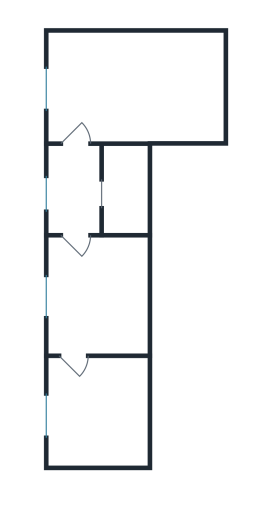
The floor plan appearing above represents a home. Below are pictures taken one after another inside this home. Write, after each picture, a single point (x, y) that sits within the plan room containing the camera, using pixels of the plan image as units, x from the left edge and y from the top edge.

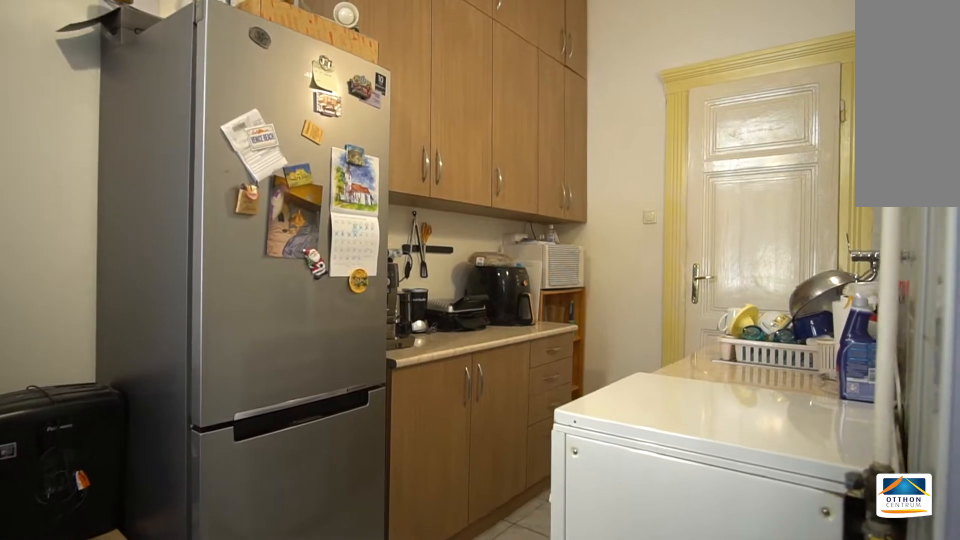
(146, 86)
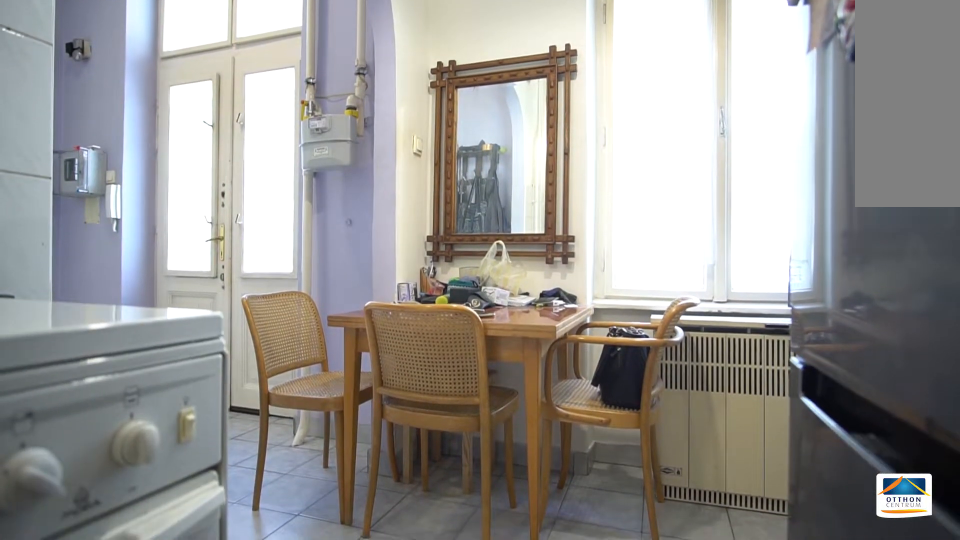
(146, 86)
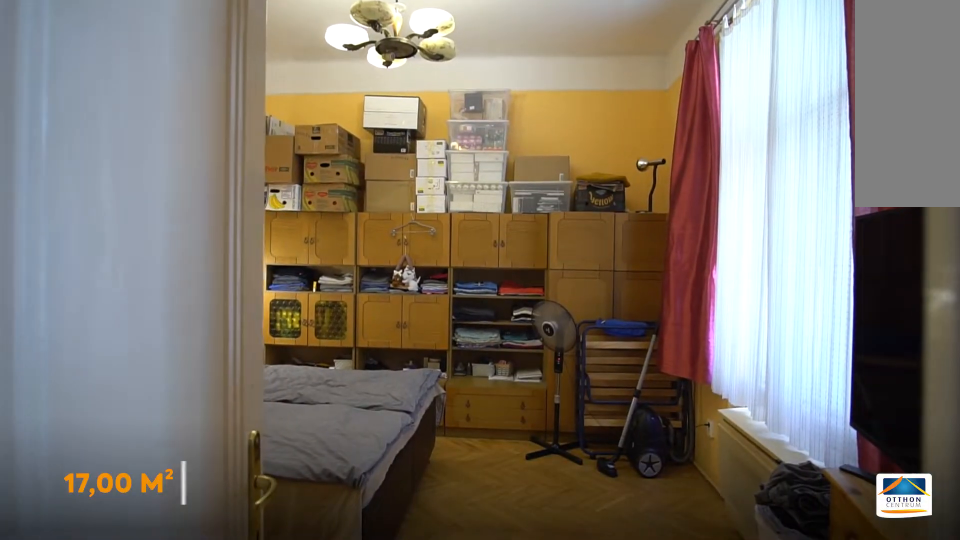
(105, 411)
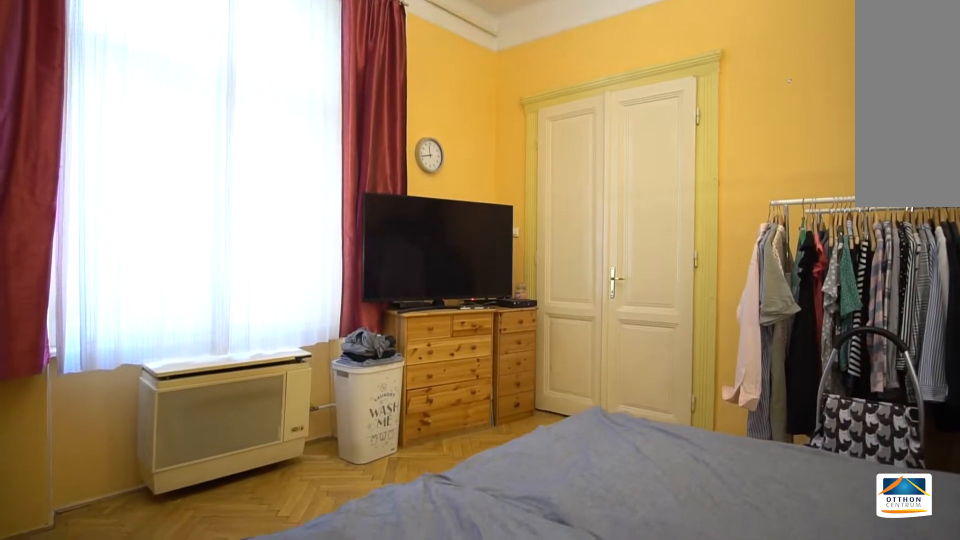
(105, 412)
